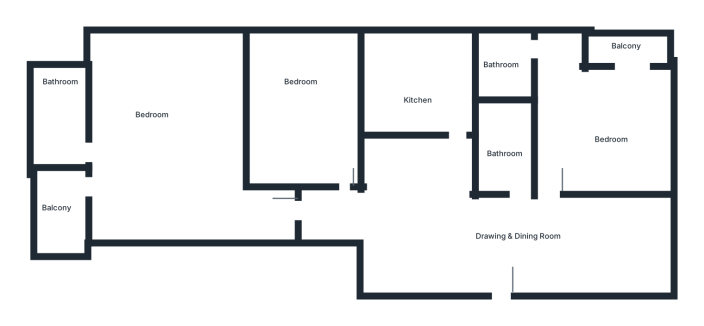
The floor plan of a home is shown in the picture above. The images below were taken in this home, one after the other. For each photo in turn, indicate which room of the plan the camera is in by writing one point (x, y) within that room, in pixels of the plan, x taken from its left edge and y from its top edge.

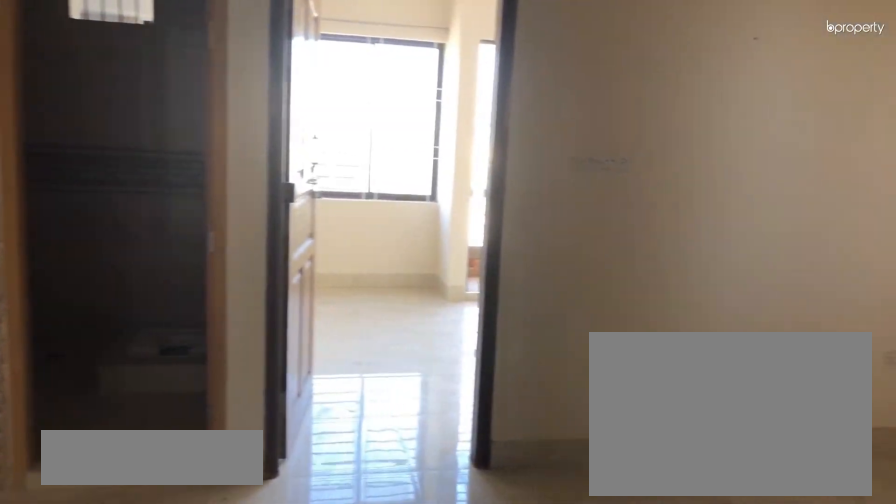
(499, 240)
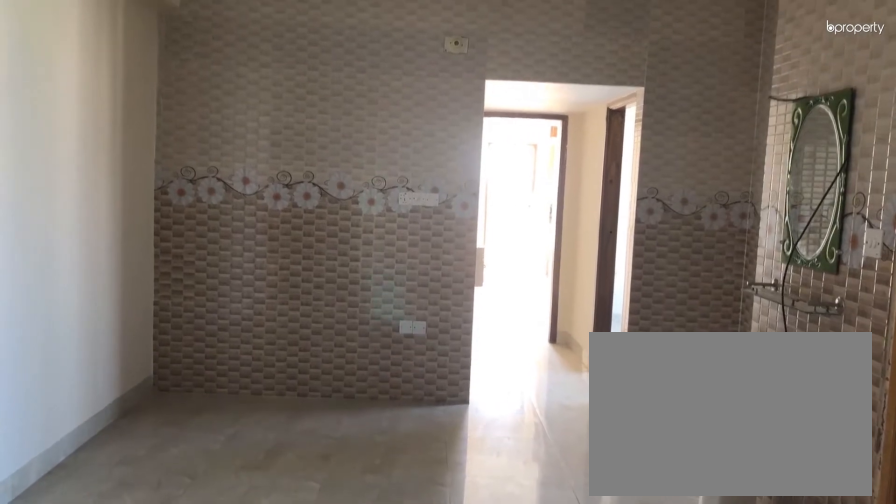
(499, 240)
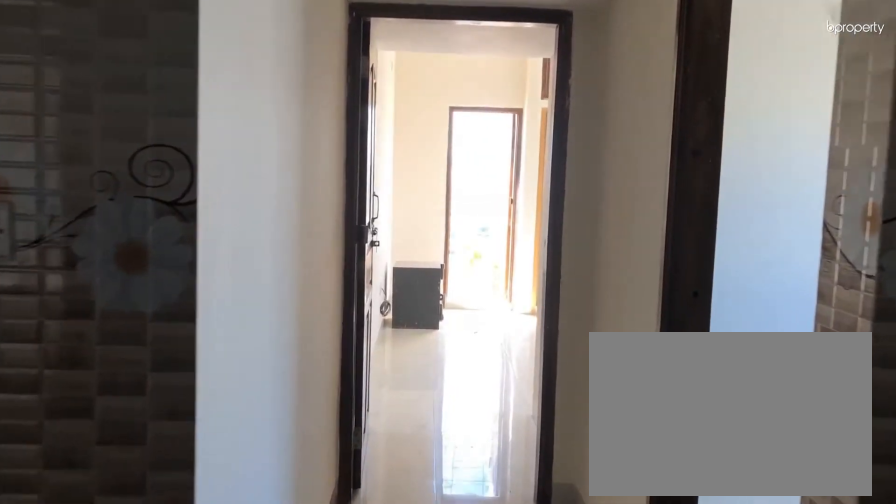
(336, 216)
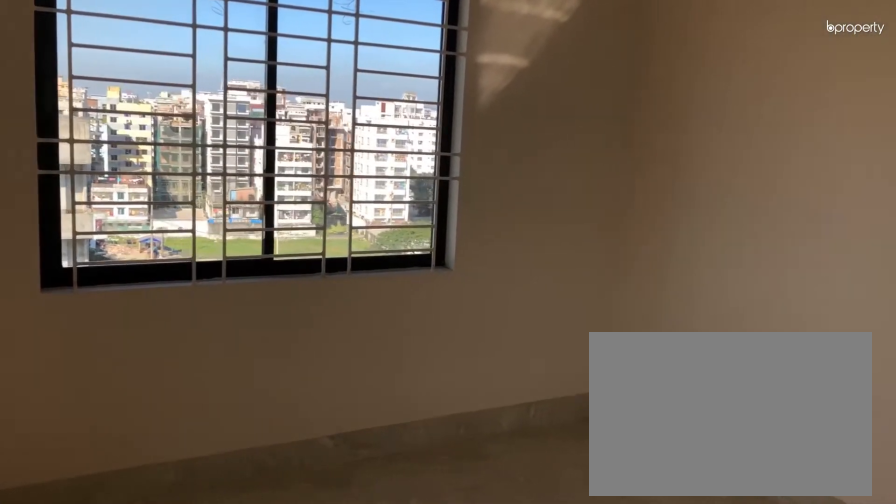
(164, 146)
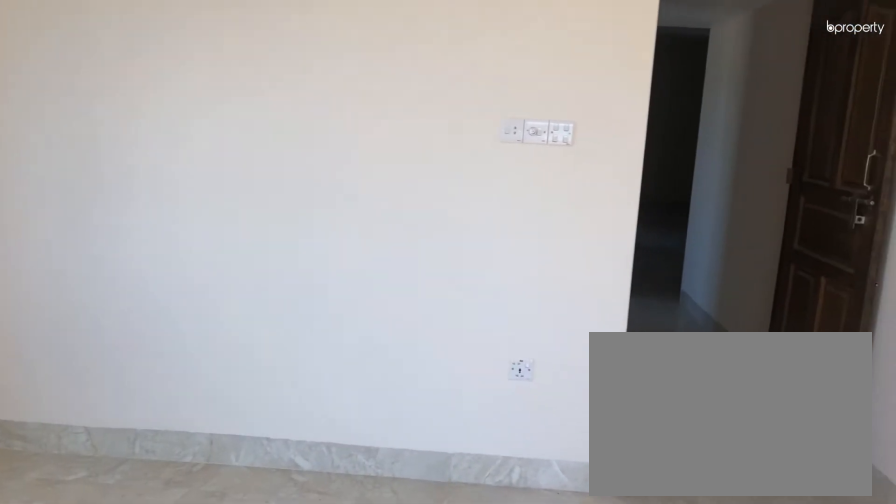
(164, 146)
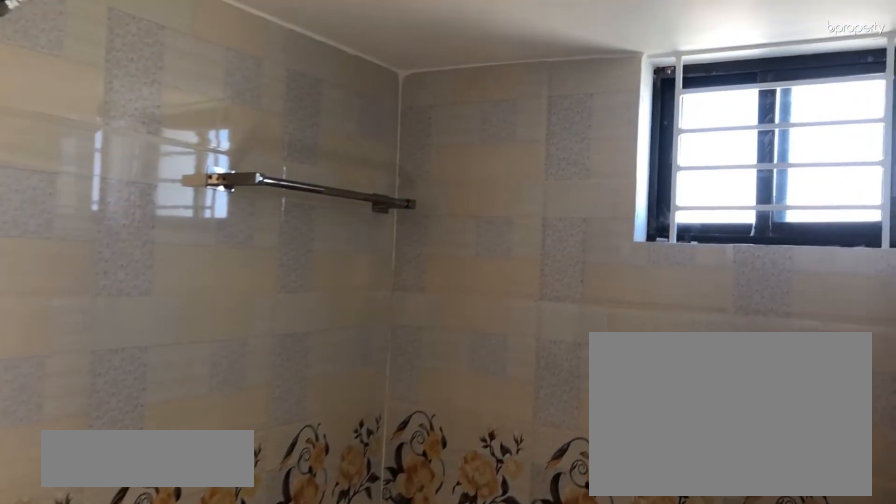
(57, 117)
